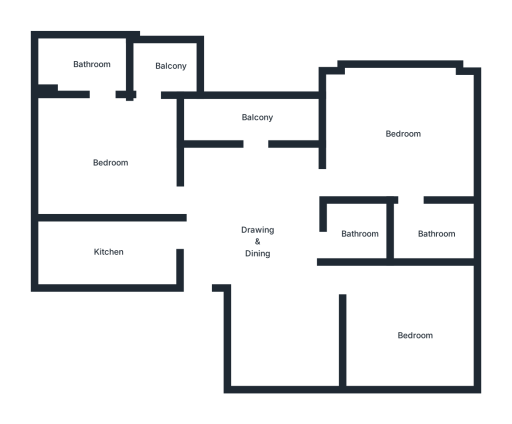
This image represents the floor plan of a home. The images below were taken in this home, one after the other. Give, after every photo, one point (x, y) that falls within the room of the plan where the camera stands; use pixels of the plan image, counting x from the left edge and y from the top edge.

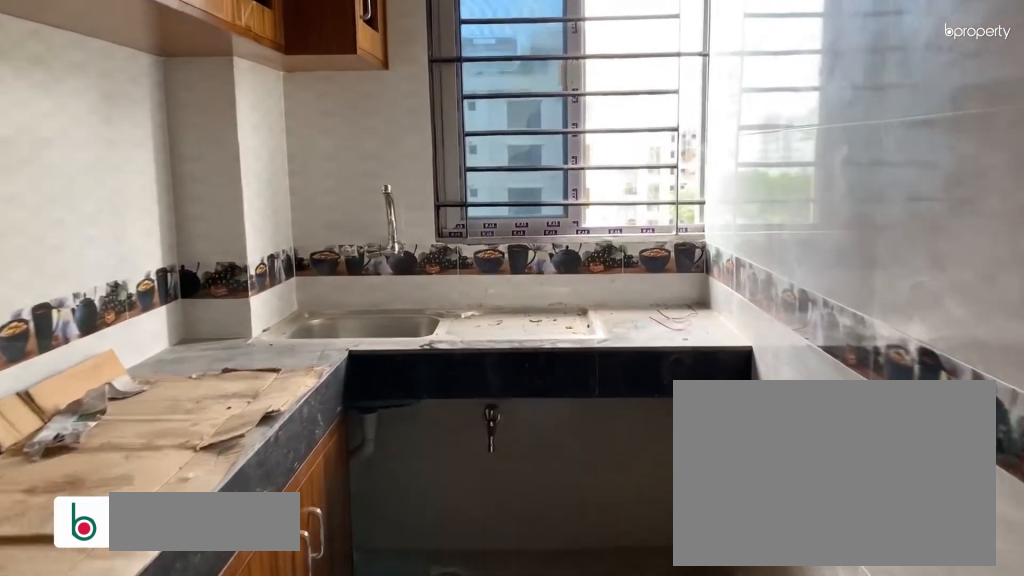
(108, 251)
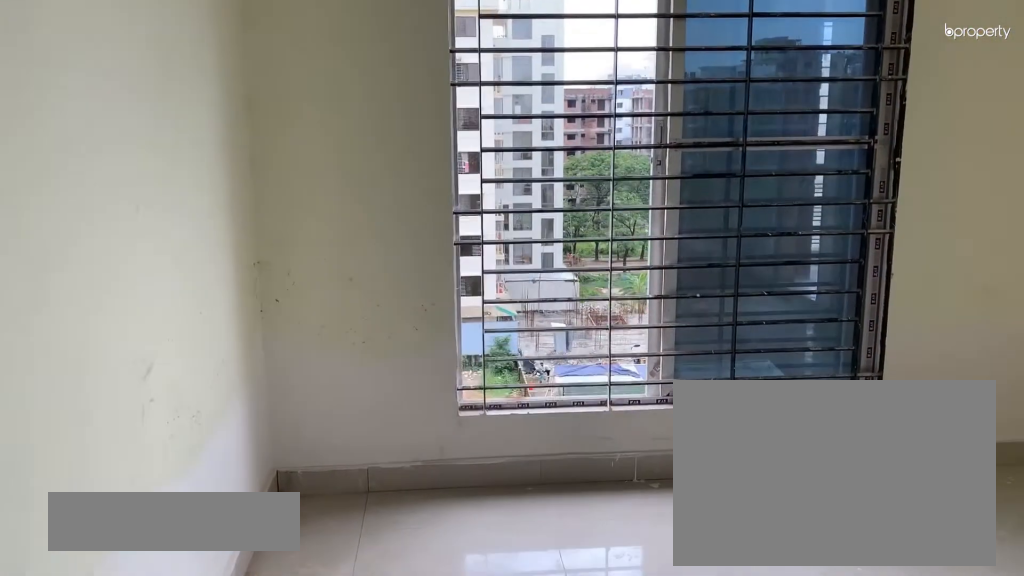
(111, 164)
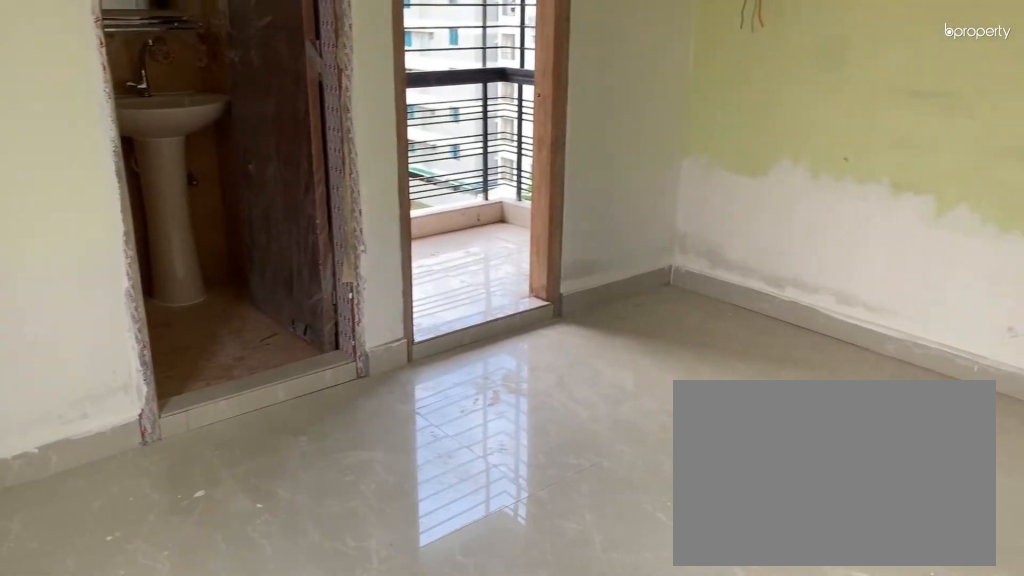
(111, 164)
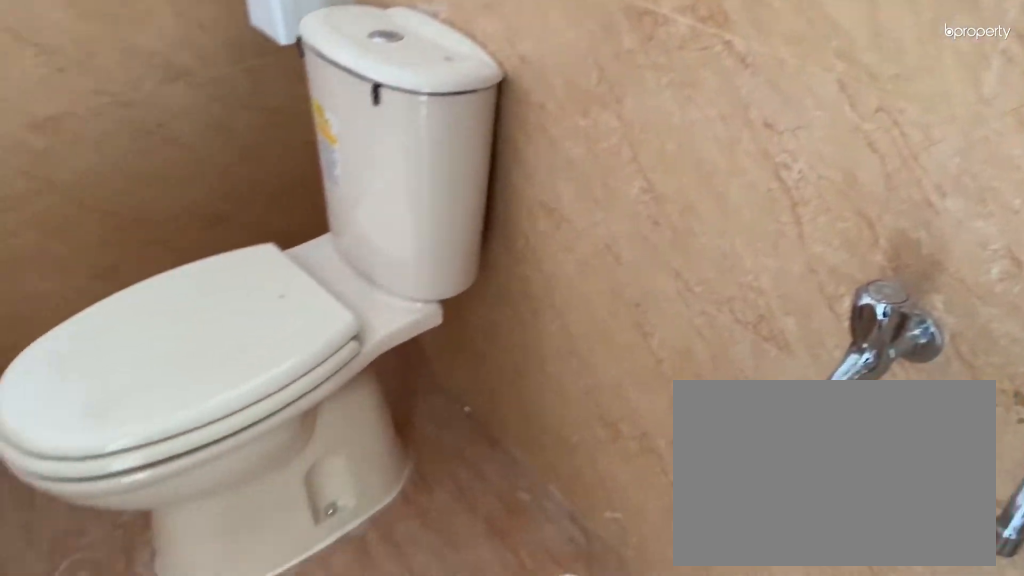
(91, 65)
